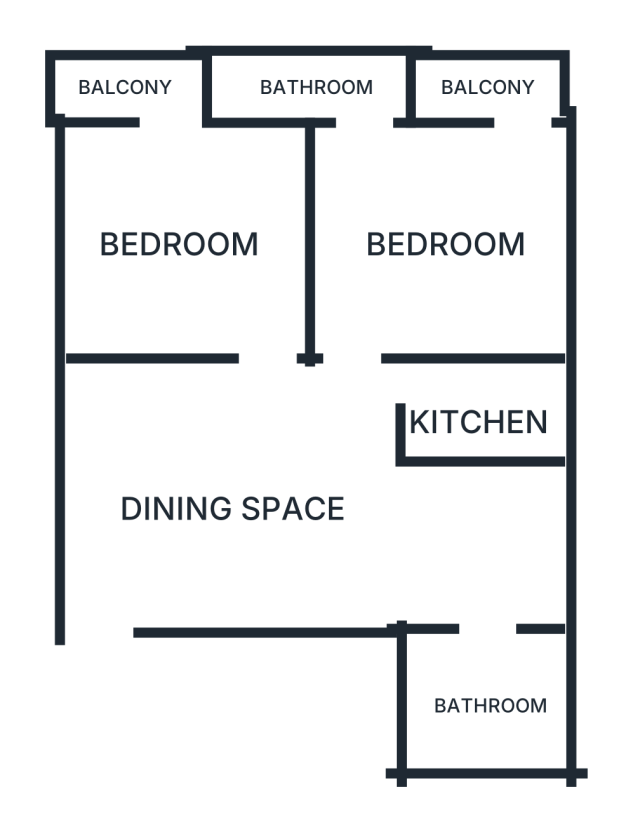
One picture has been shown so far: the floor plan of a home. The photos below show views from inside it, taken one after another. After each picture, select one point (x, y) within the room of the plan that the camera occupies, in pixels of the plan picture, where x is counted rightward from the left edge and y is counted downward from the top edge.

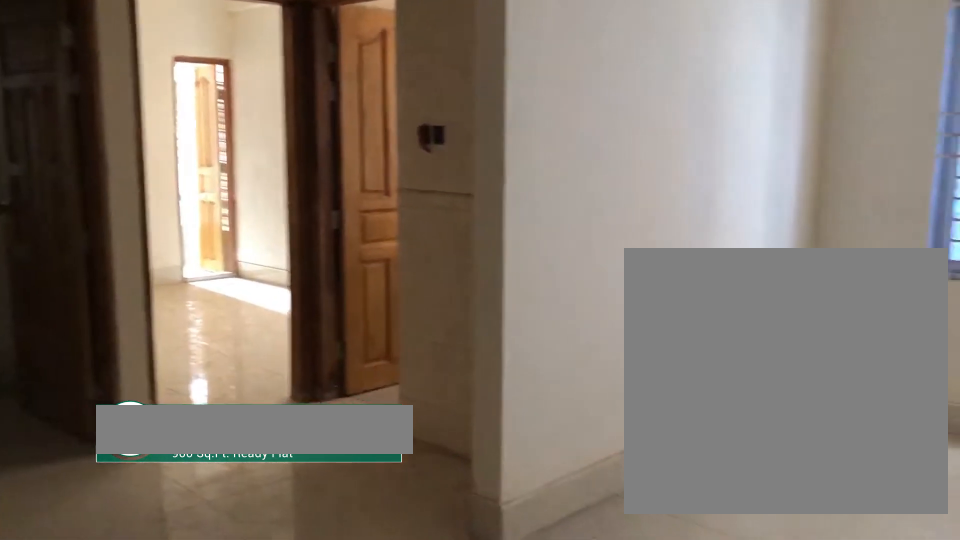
(222, 516)
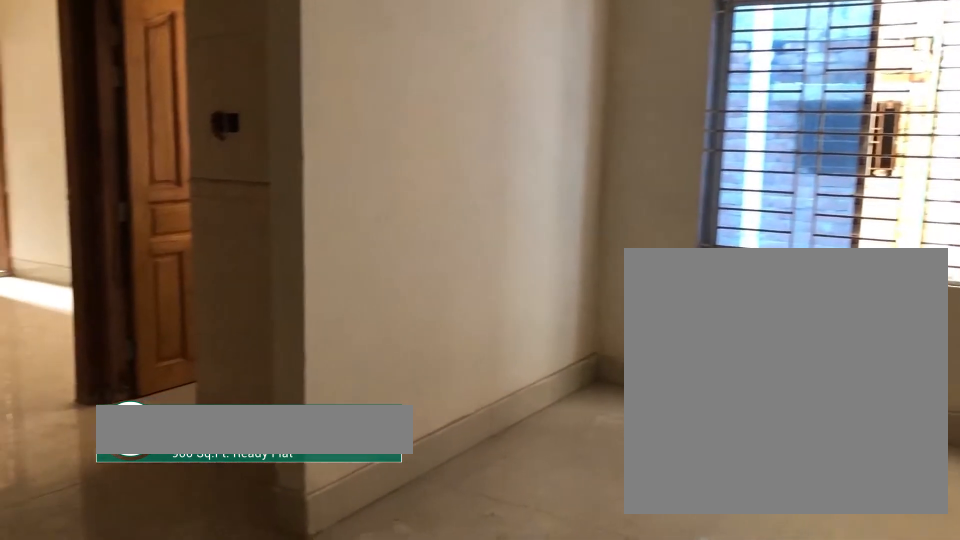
(222, 516)
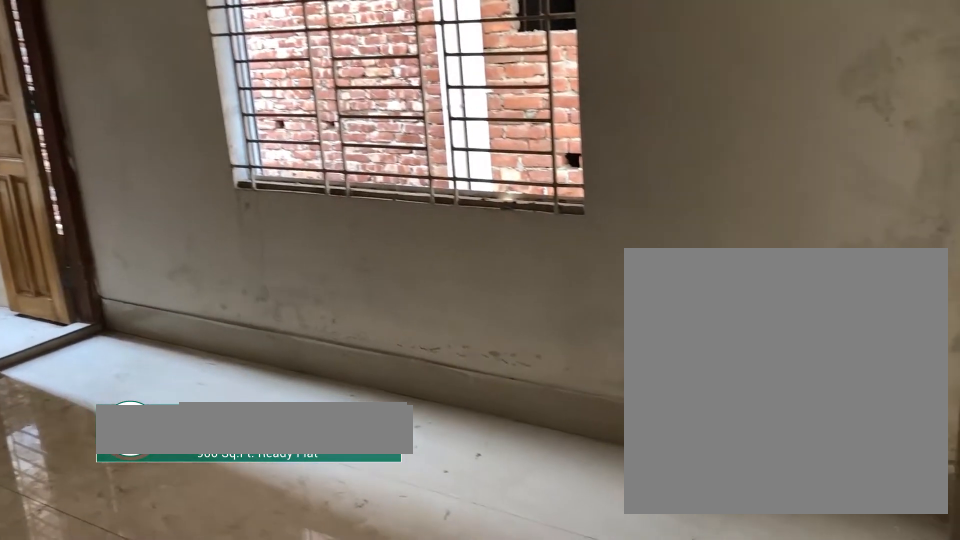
(450, 250)
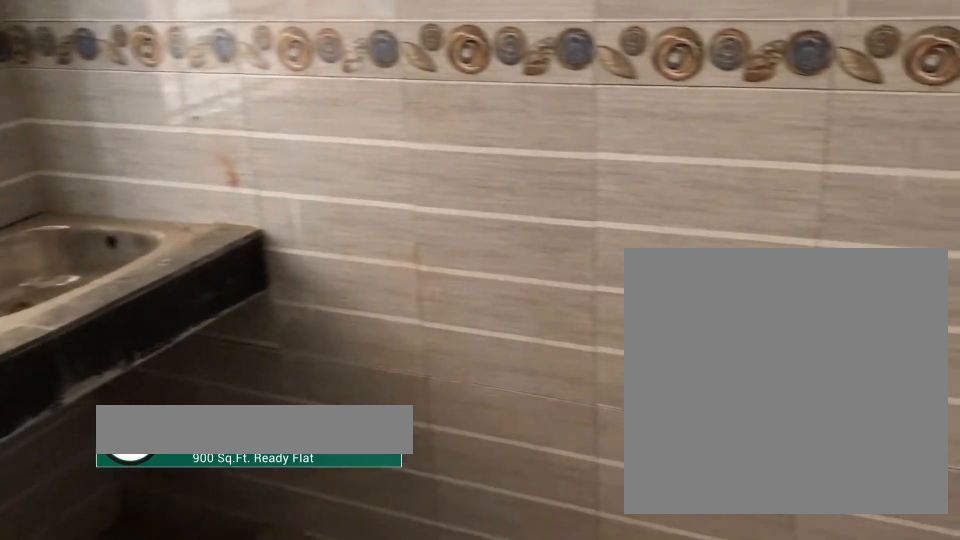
(477, 418)
